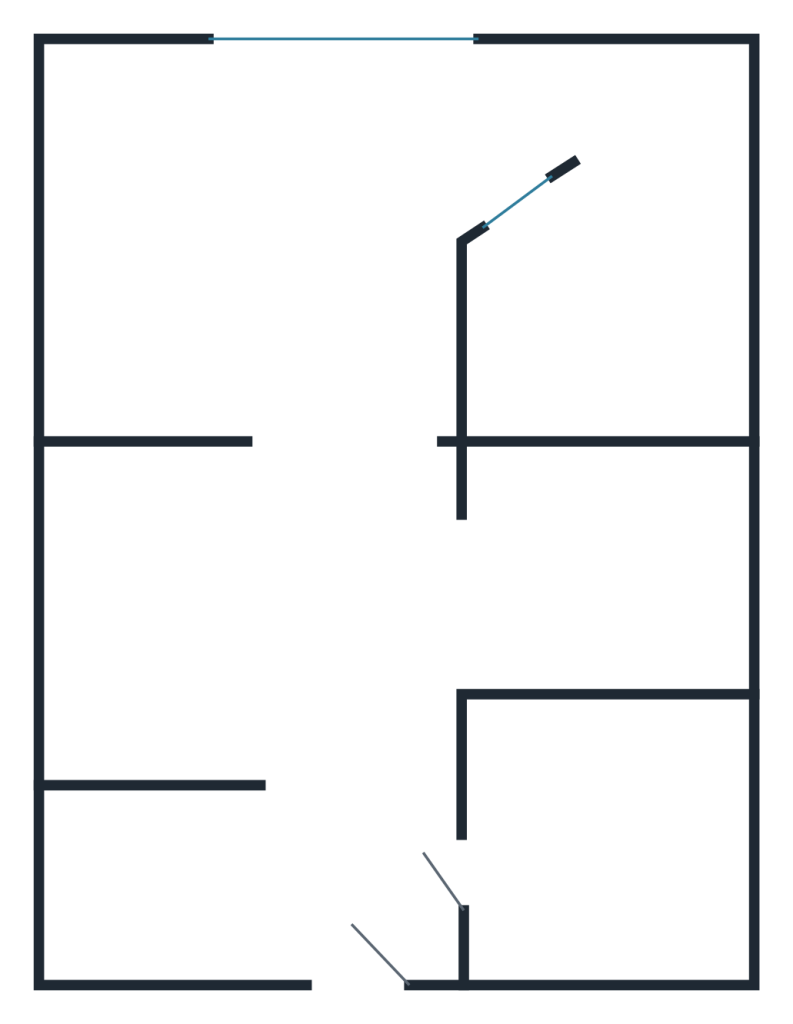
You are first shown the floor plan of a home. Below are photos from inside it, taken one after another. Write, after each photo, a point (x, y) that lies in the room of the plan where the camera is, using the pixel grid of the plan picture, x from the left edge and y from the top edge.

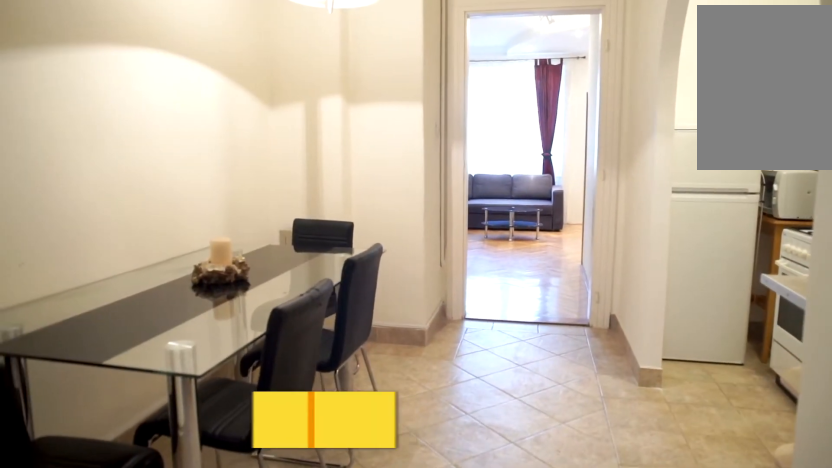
(280, 639)
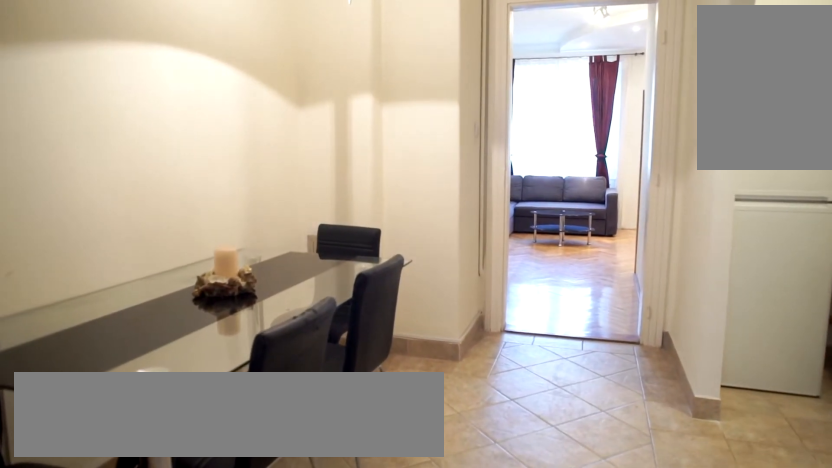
(280, 639)
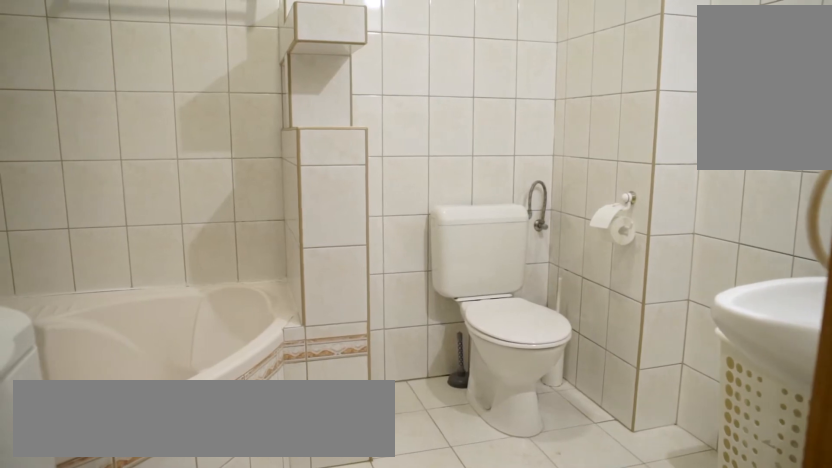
(577, 838)
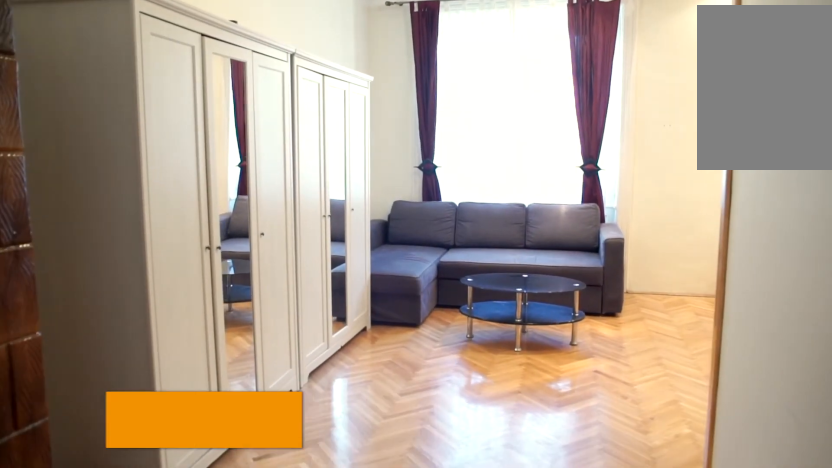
(308, 261)
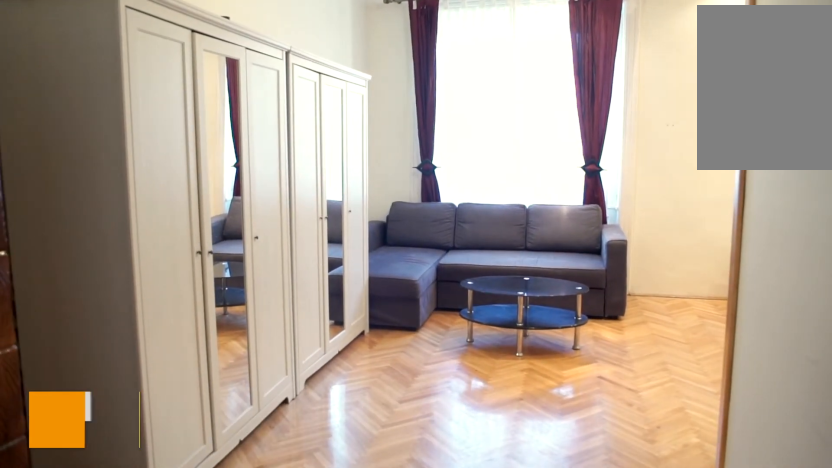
(307, 262)
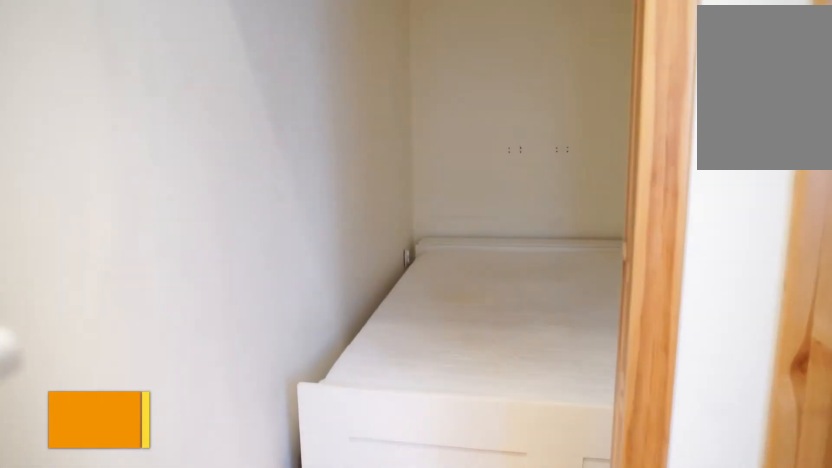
(629, 304)
